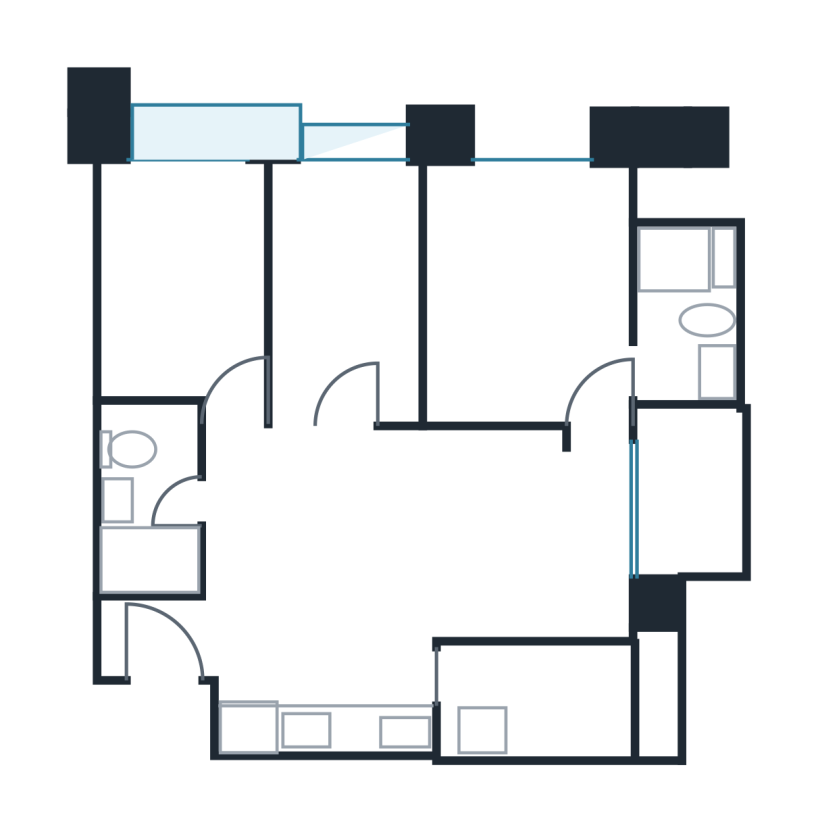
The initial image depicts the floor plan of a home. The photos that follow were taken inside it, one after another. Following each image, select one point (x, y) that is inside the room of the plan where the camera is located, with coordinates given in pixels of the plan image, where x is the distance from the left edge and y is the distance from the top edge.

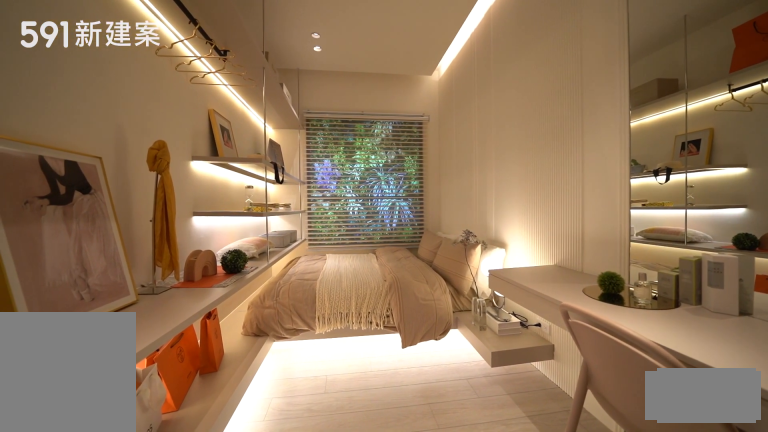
(339, 293)
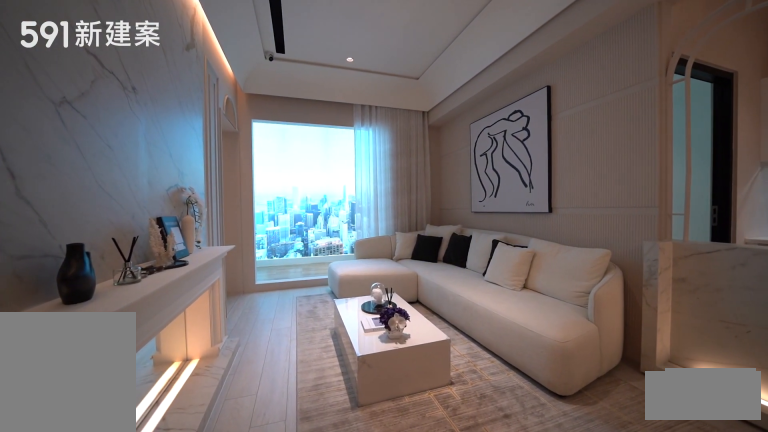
(500, 533)
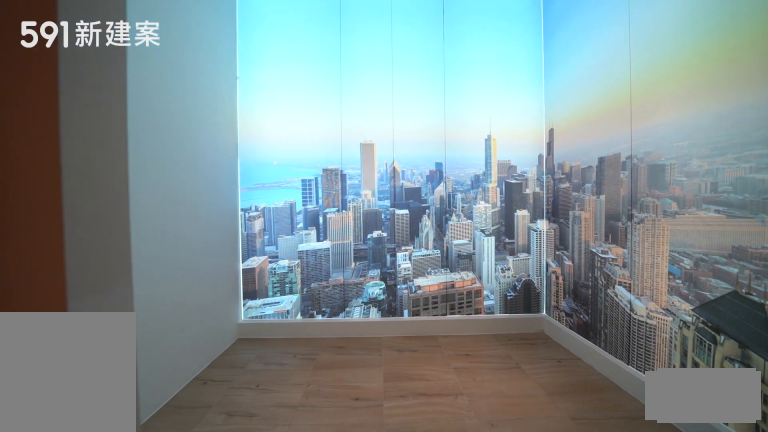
(688, 489)
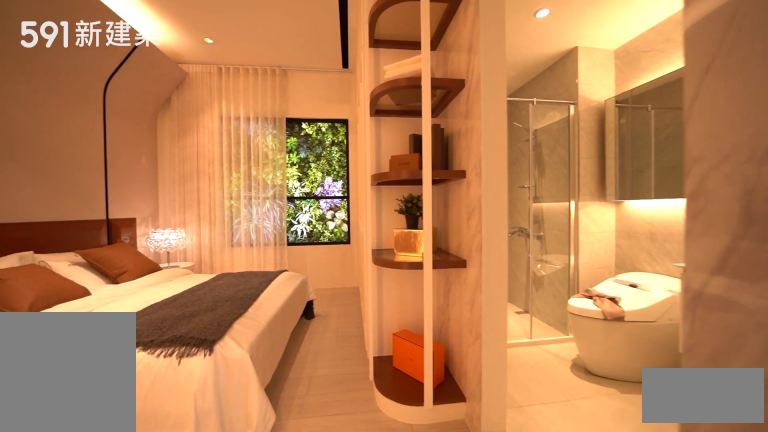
(527, 293)
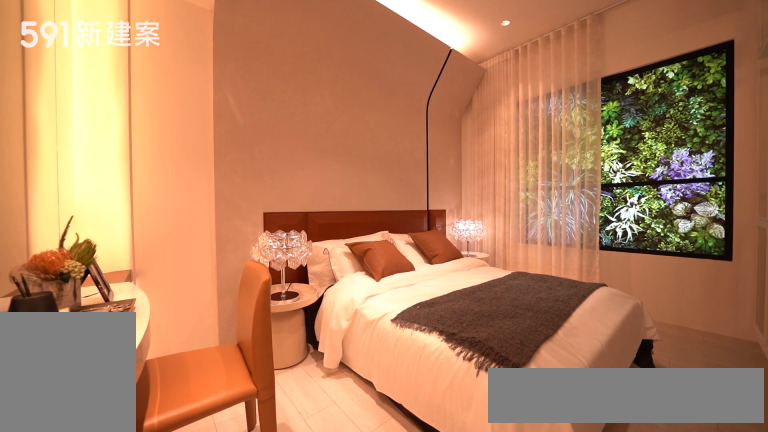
(527, 293)
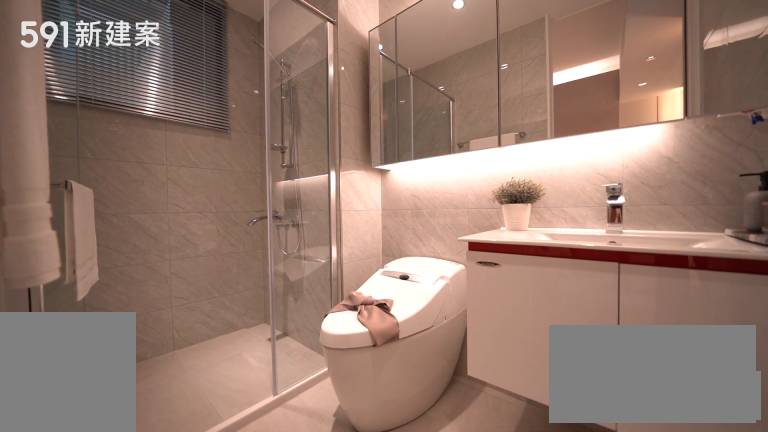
(689, 312)
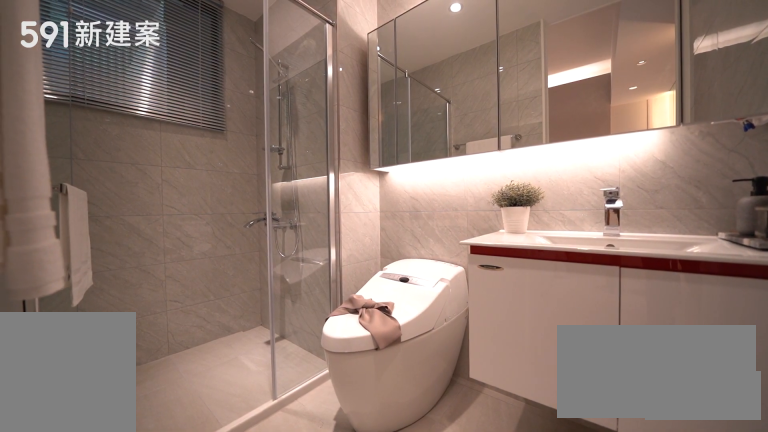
(689, 312)
